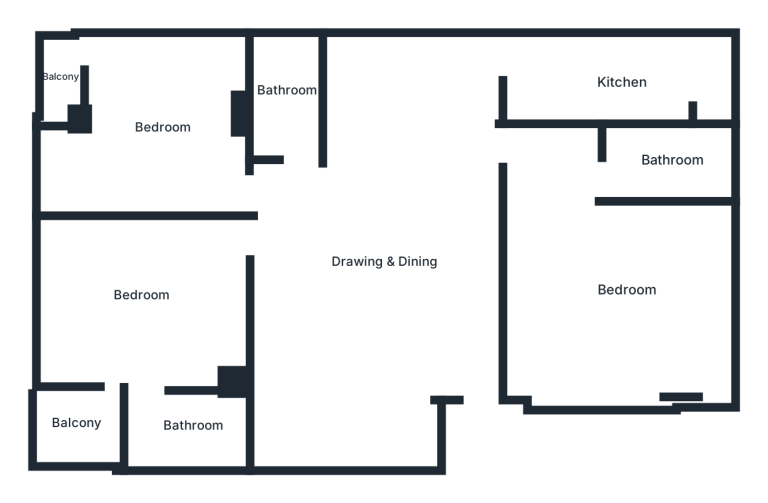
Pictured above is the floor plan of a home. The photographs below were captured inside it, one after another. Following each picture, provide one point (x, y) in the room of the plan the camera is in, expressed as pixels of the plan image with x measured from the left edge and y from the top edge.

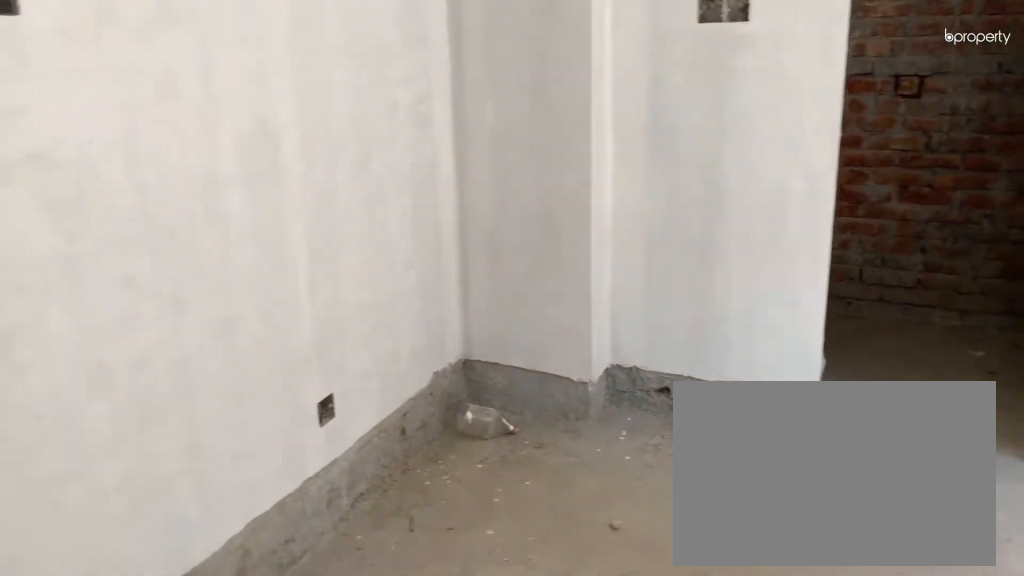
(146, 295)
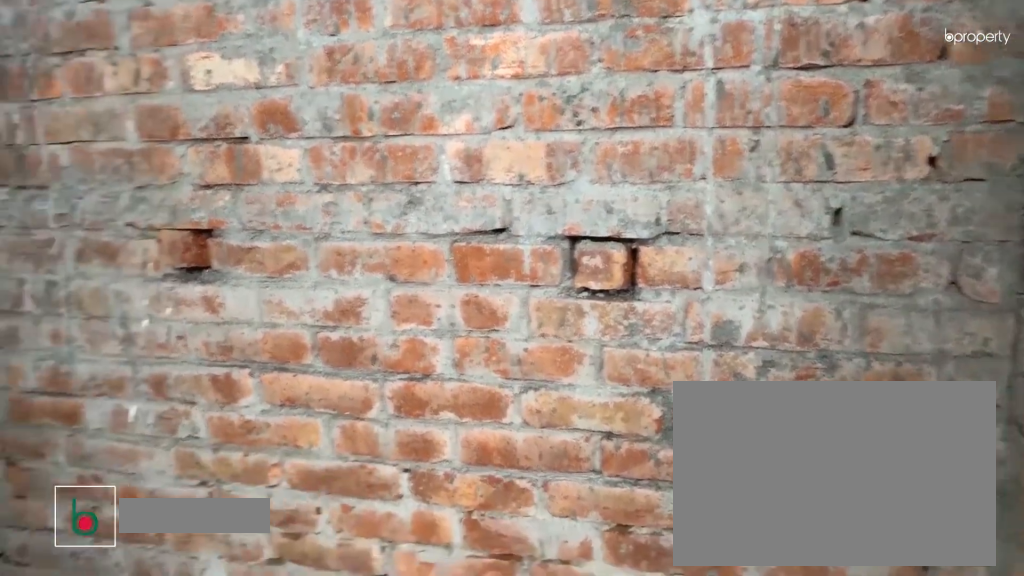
(188, 424)
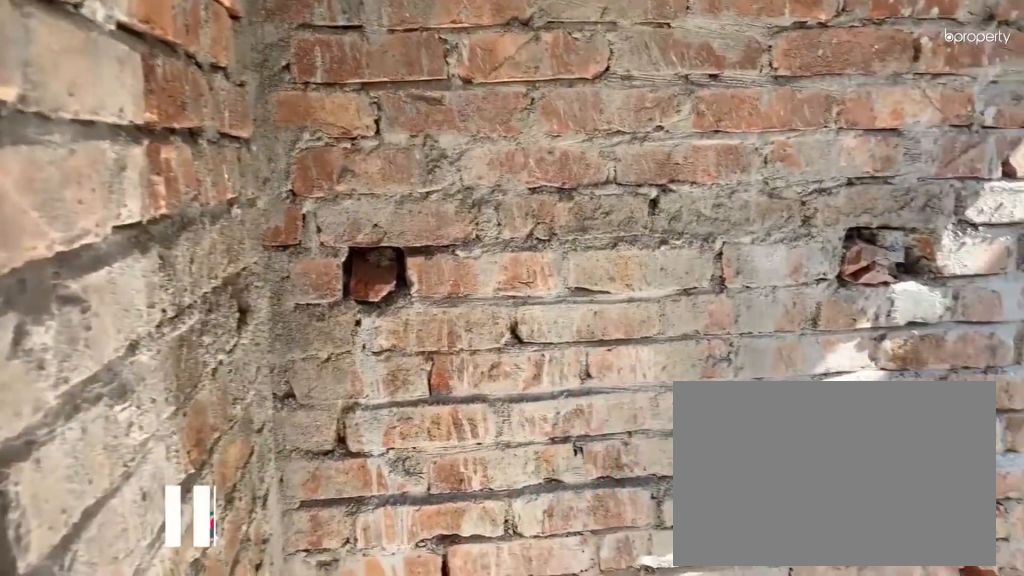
(73, 424)
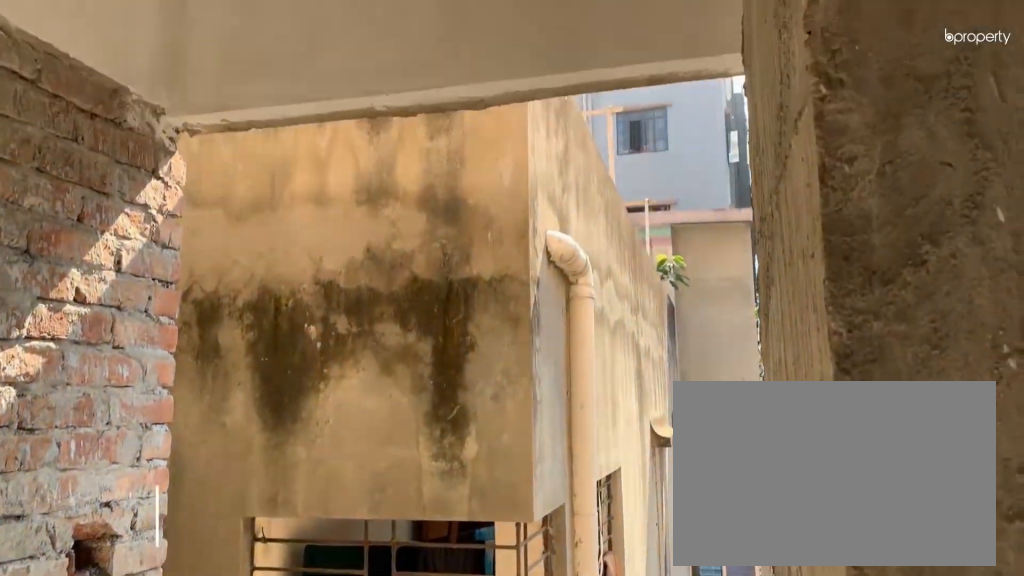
(73, 424)
